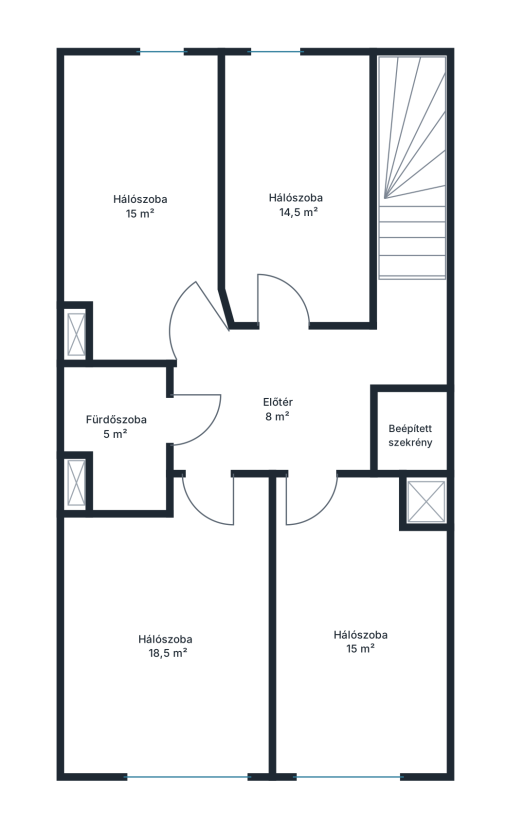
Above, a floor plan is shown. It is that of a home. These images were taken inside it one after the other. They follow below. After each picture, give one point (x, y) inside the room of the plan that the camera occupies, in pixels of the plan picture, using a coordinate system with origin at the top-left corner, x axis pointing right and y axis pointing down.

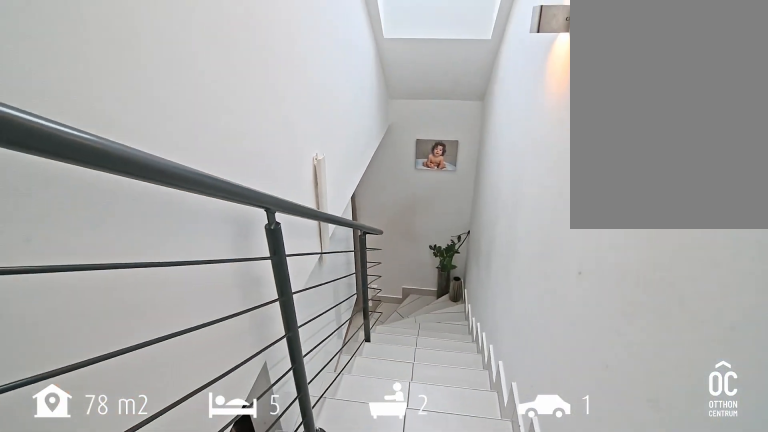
(416, 174)
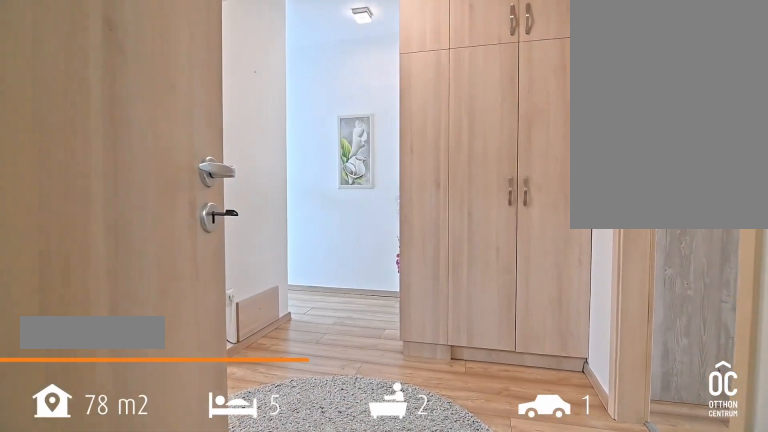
(275, 402)
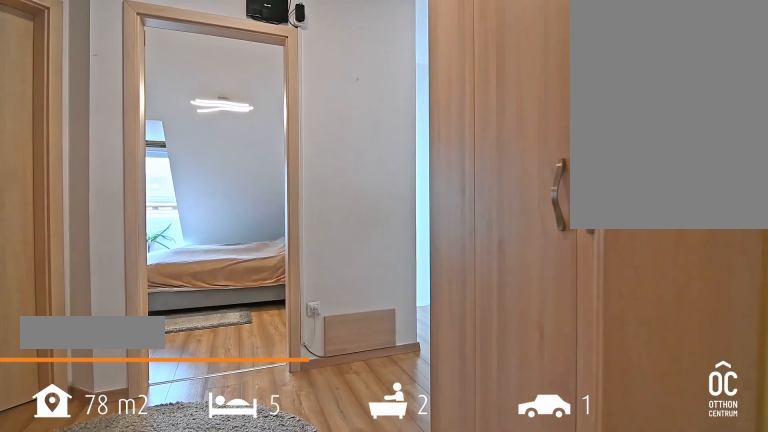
(275, 402)
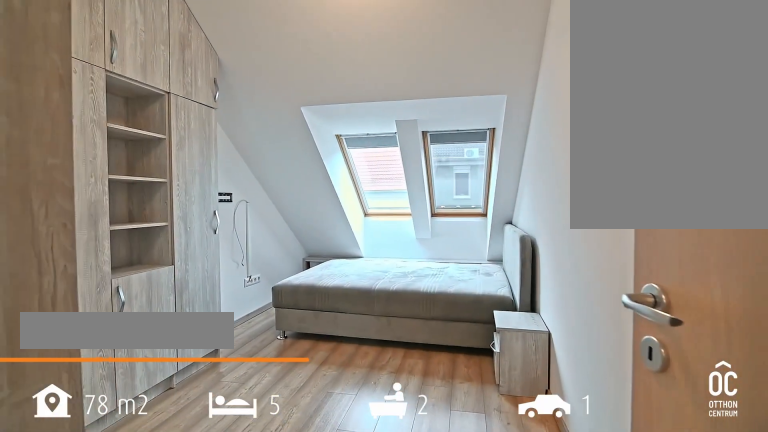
(366, 643)
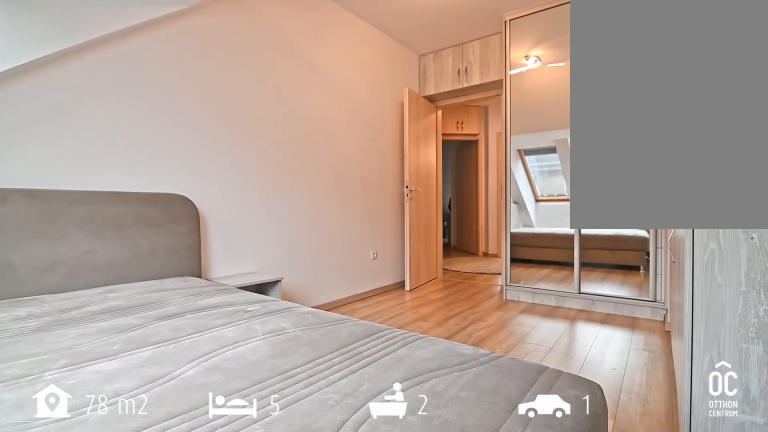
(367, 643)
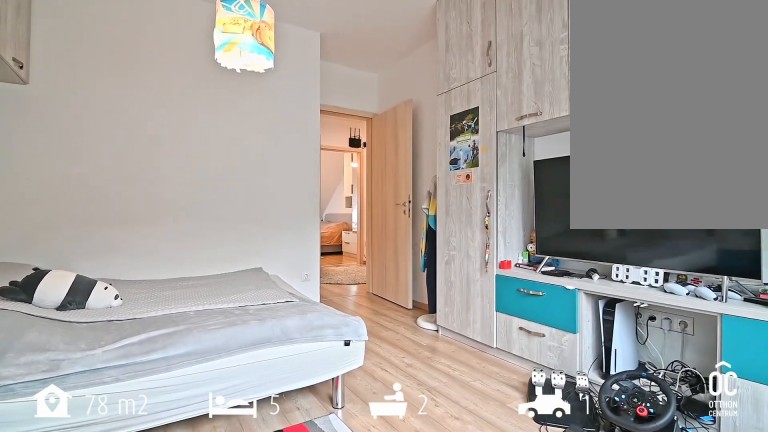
(165, 644)
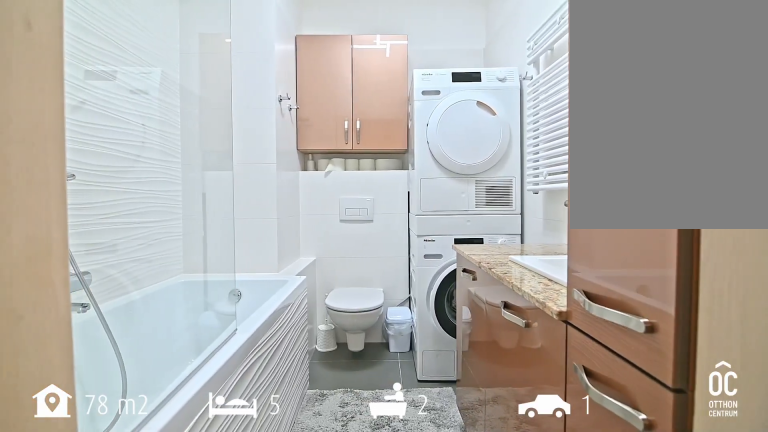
(117, 429)
